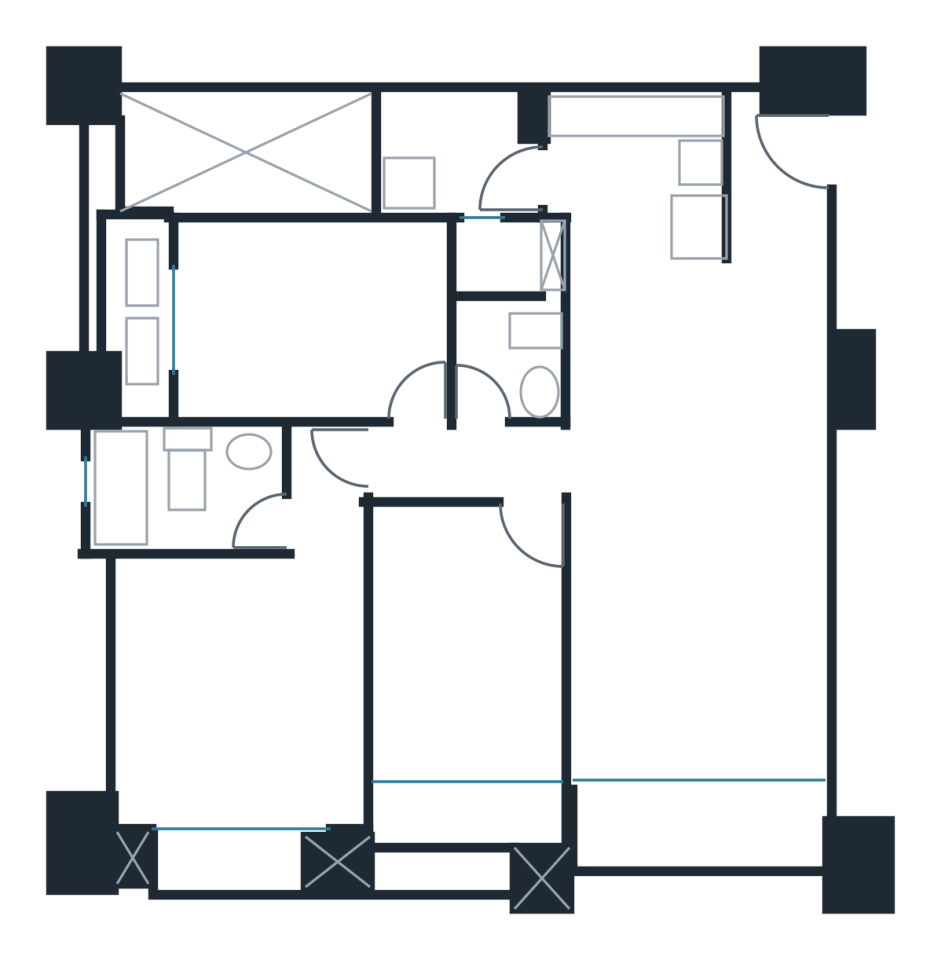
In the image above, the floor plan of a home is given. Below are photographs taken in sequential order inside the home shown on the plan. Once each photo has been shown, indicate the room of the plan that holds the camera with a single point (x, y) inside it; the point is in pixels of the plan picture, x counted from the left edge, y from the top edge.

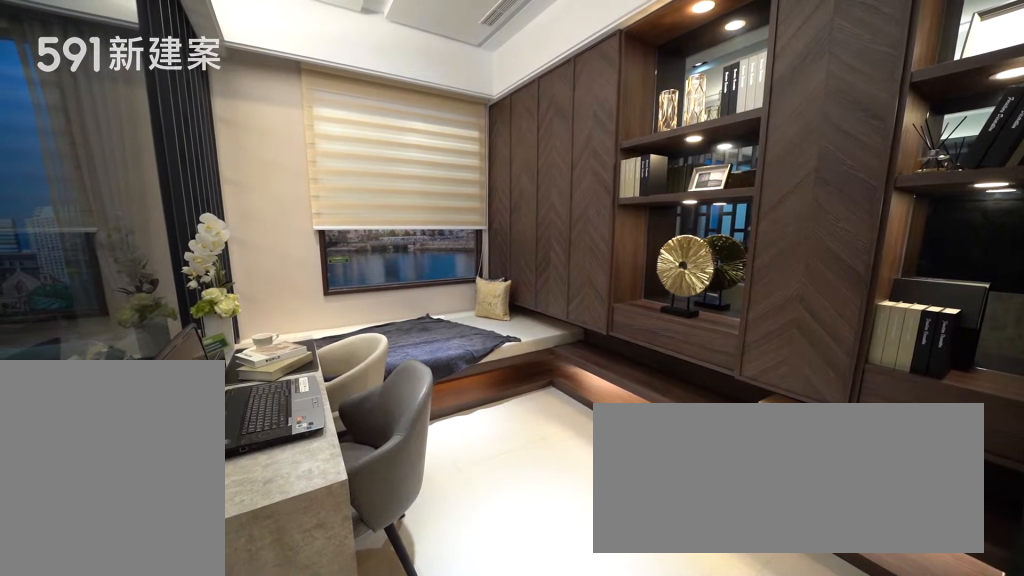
(468, 645)
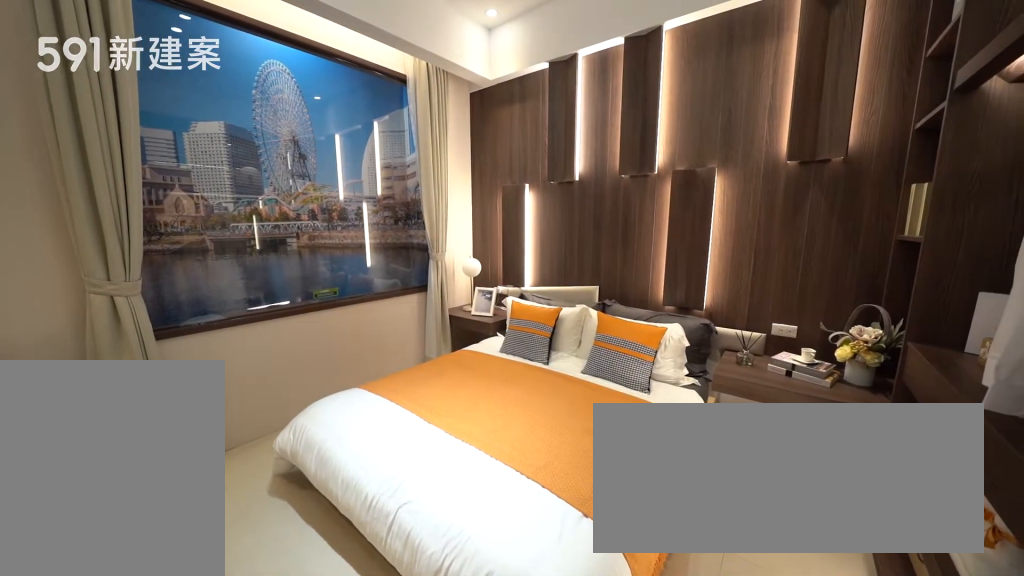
(243, 699)
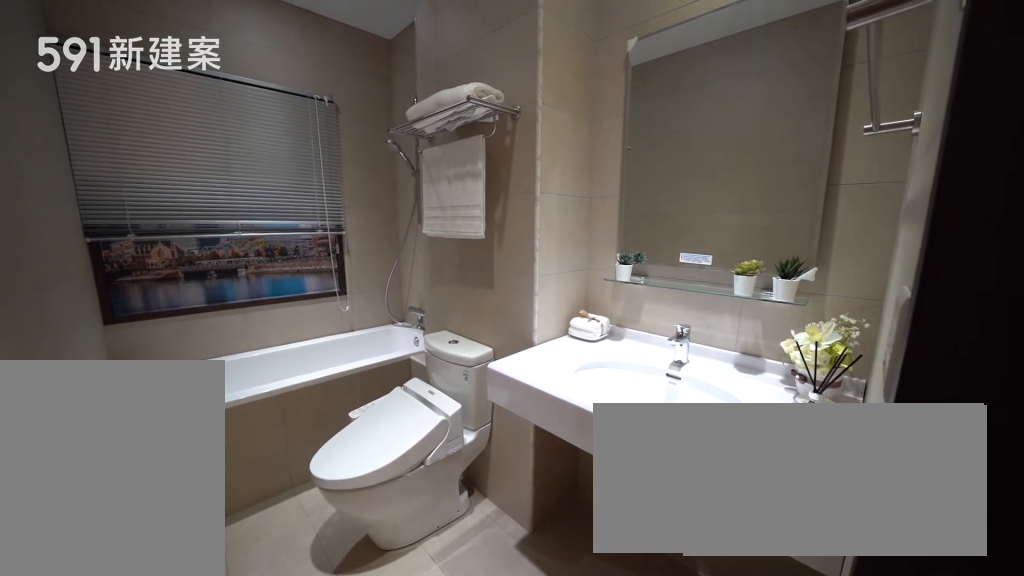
(188, 491)
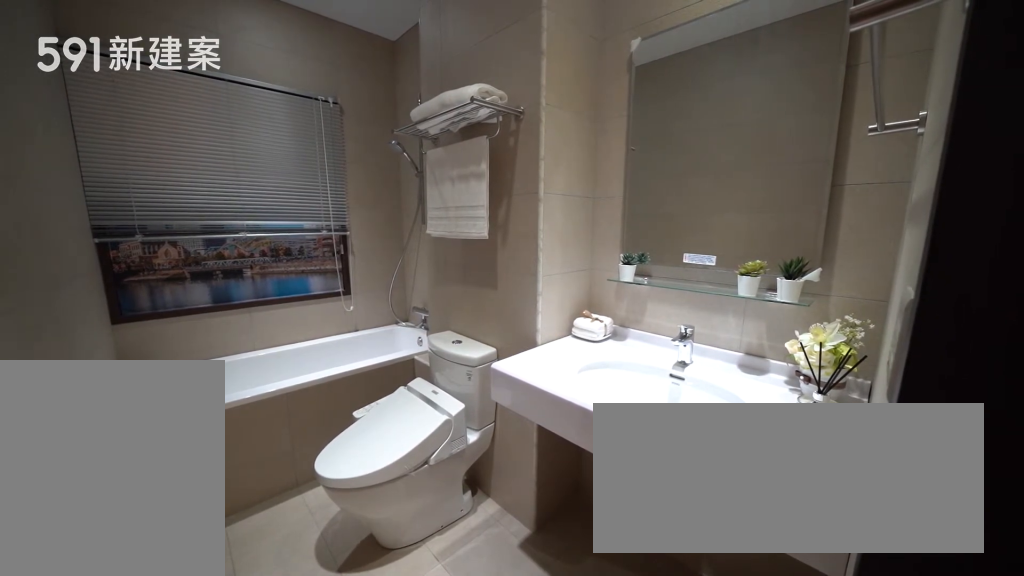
(188, 491)
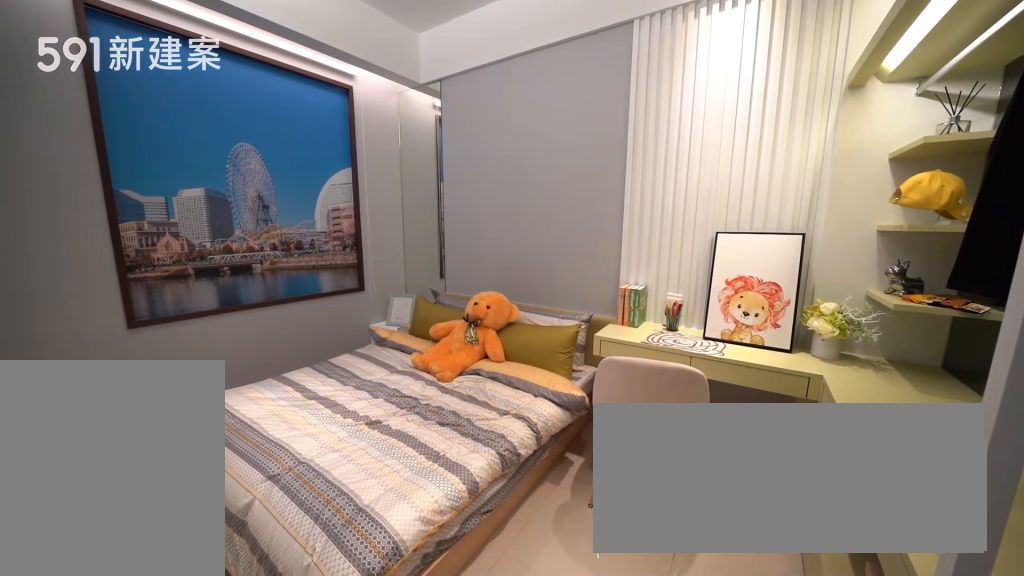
(318, 324)
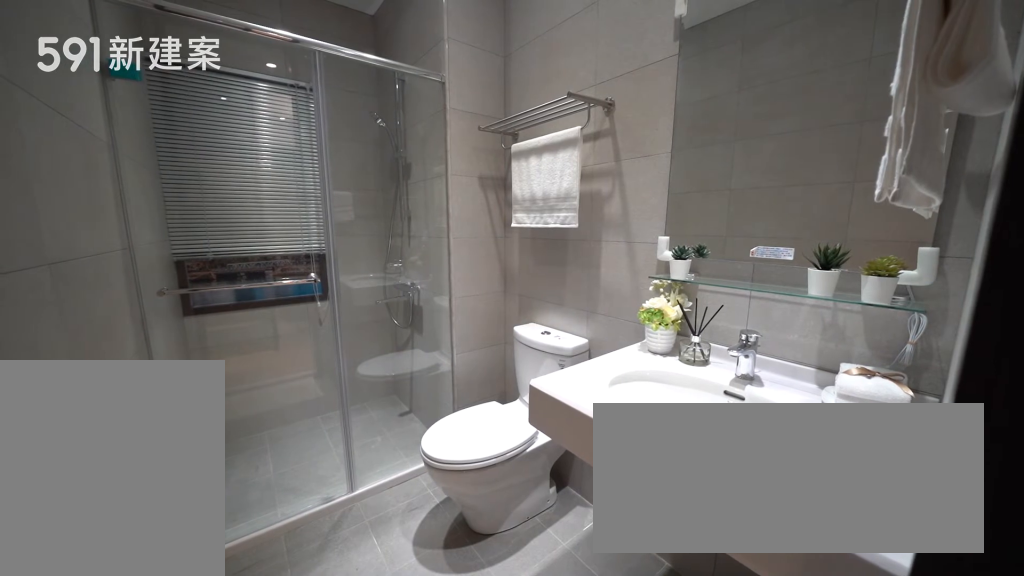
(505, 308)
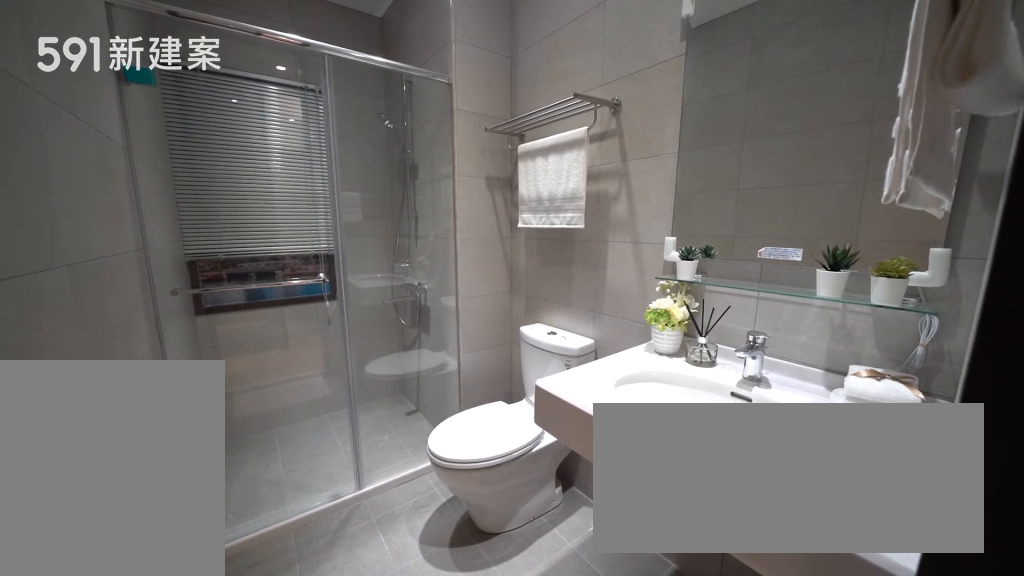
(505, 308)
